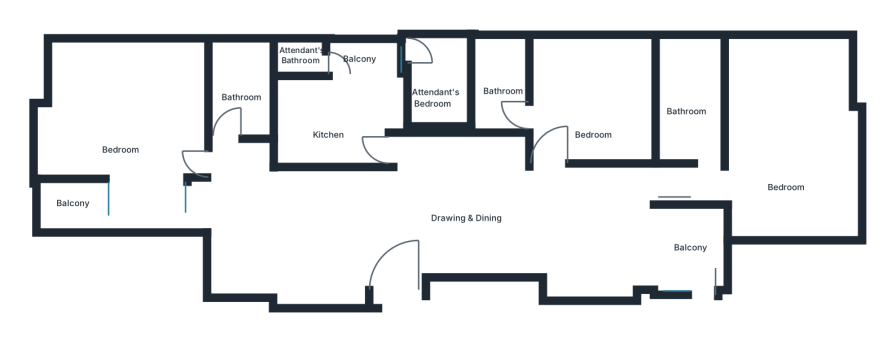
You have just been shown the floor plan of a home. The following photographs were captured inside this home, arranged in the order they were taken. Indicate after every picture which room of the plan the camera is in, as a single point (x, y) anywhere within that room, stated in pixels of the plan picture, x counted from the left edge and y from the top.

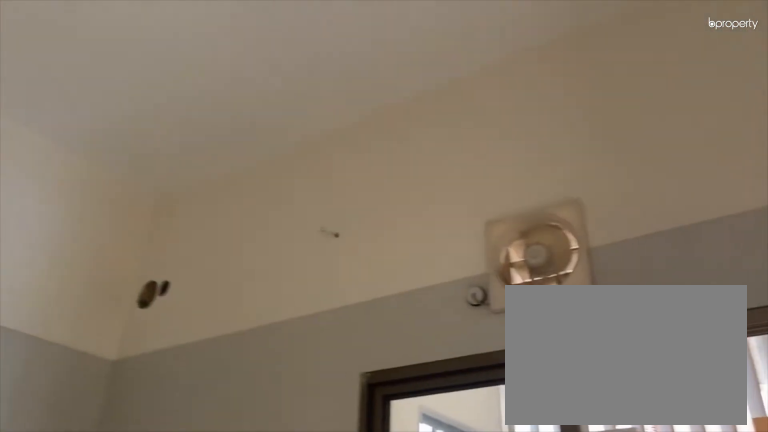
(330, 113)
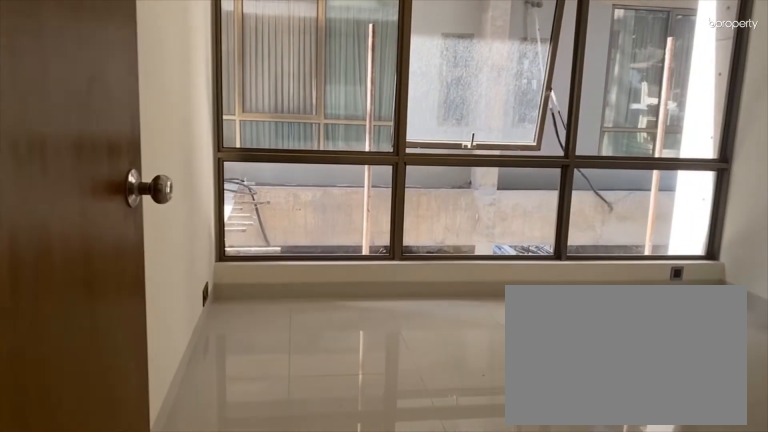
(545, 167)
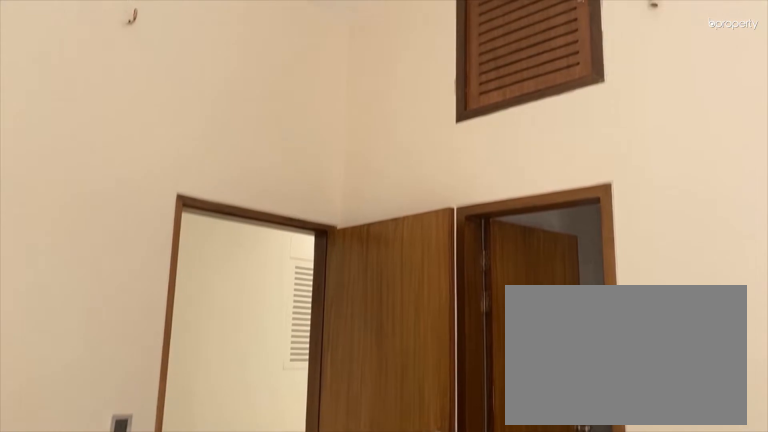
(588, 86)
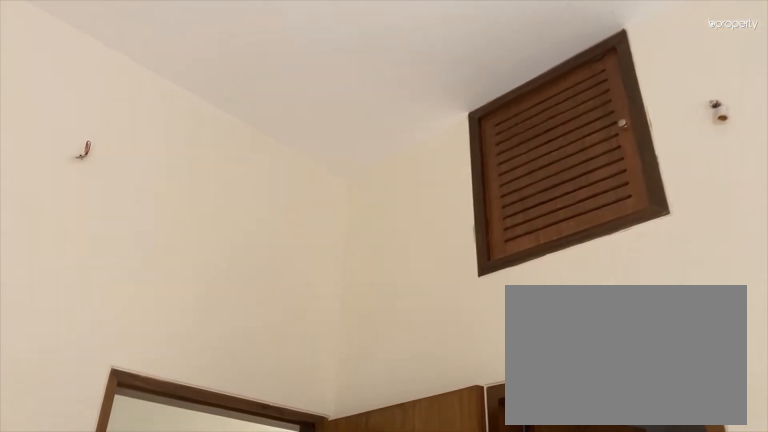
(588, 86)
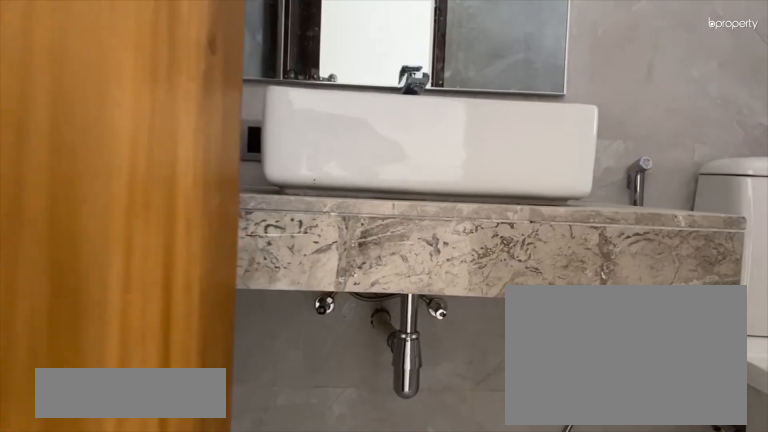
(503, 82)
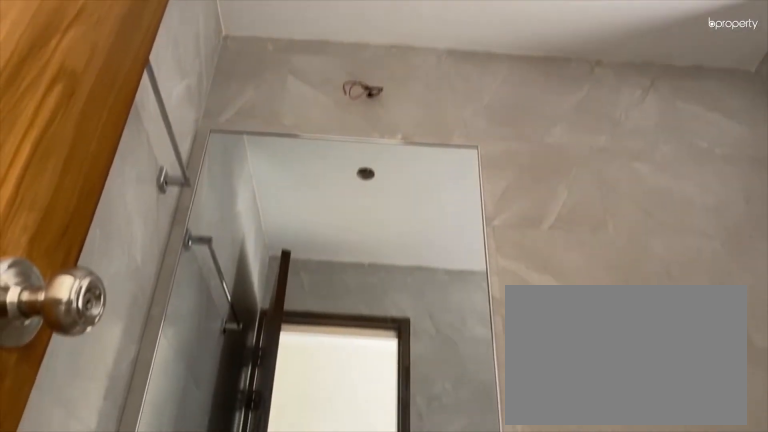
(503, 82)
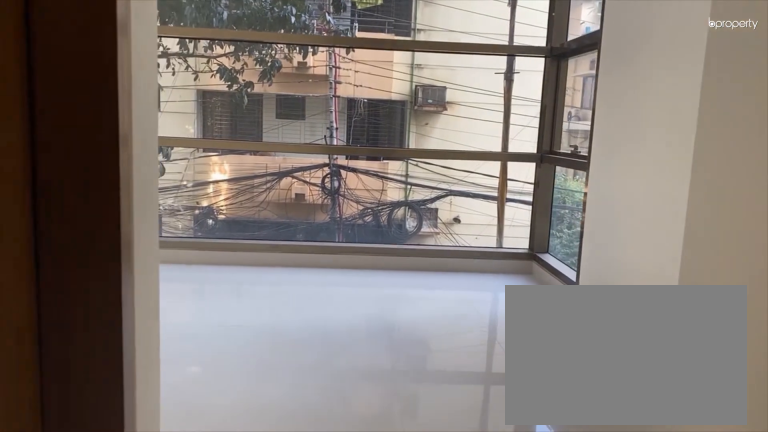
(708, 187)
